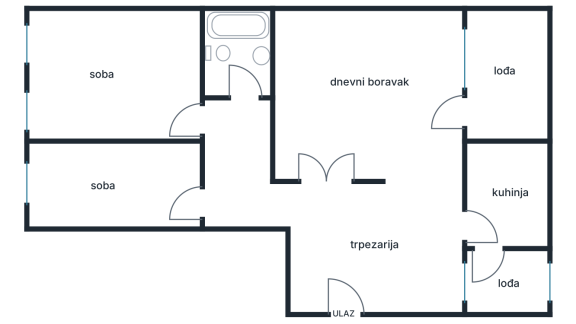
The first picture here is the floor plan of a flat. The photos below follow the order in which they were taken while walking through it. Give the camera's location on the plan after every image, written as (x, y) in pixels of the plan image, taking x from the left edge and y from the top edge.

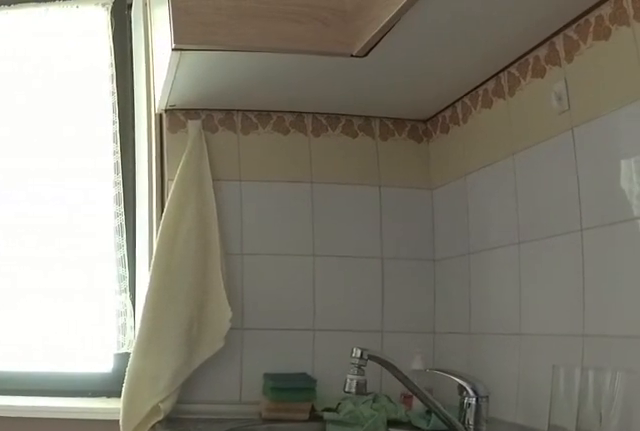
(480, 249)
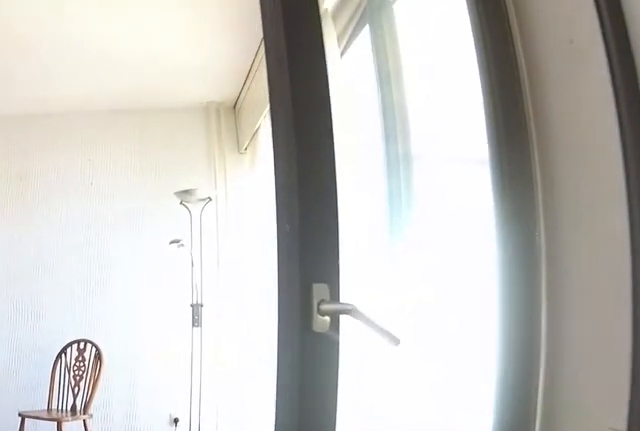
(442, 219)
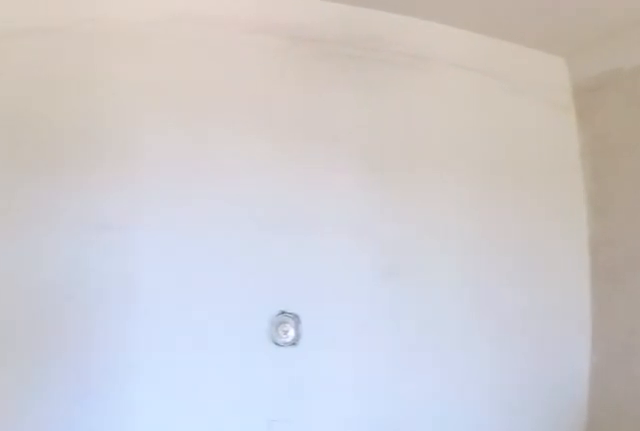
(408, 163)
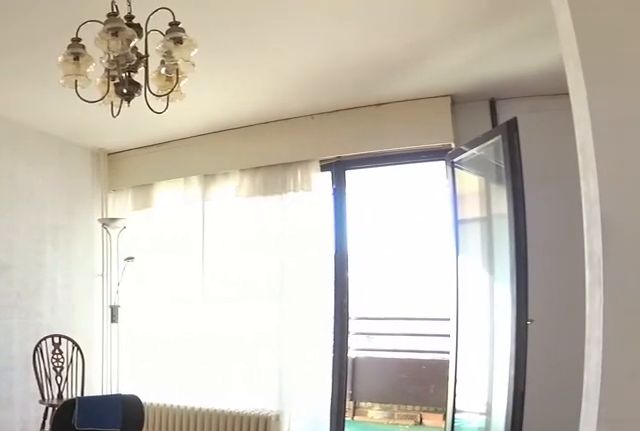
(295, 156)
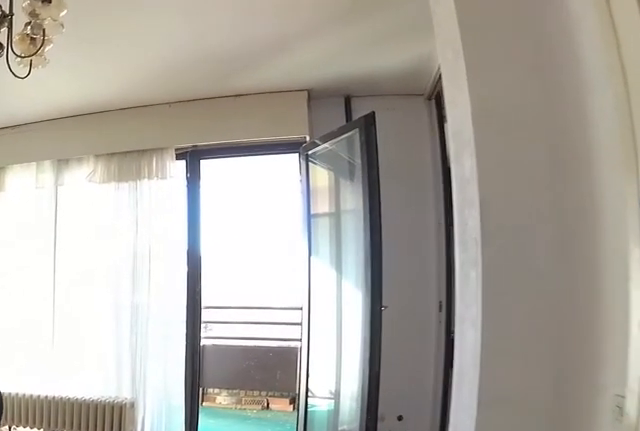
(299, 151)
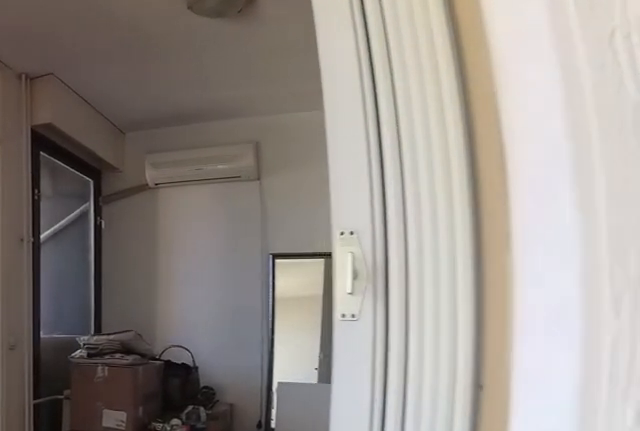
(401, 130)
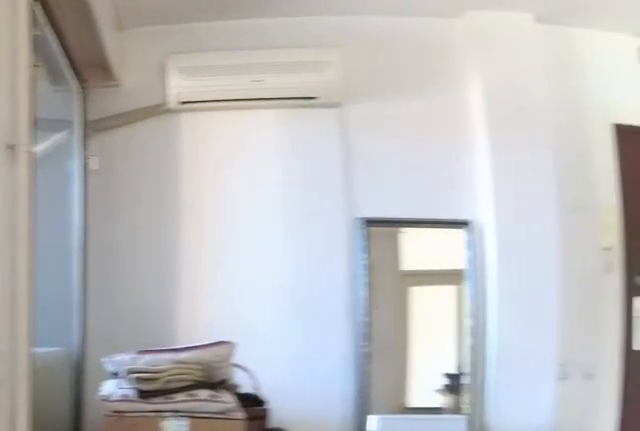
(435, 197)
